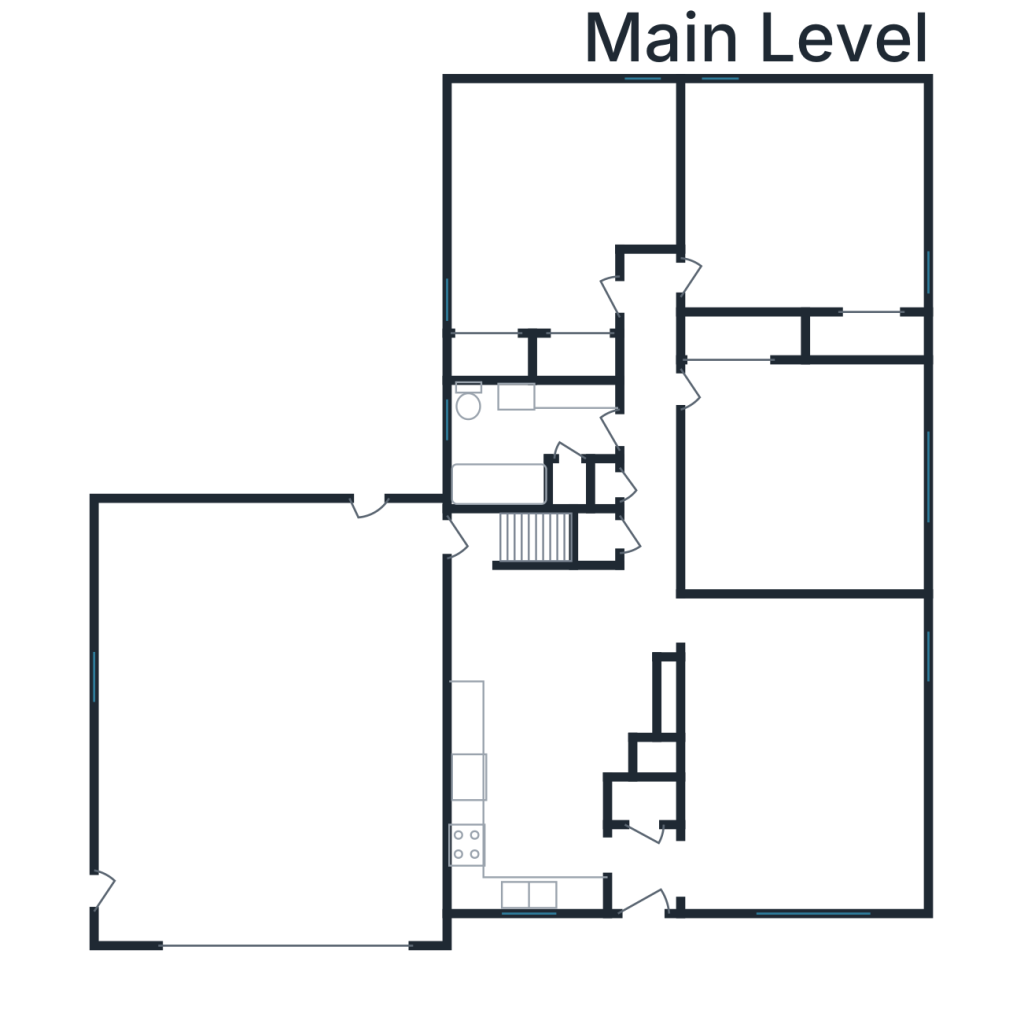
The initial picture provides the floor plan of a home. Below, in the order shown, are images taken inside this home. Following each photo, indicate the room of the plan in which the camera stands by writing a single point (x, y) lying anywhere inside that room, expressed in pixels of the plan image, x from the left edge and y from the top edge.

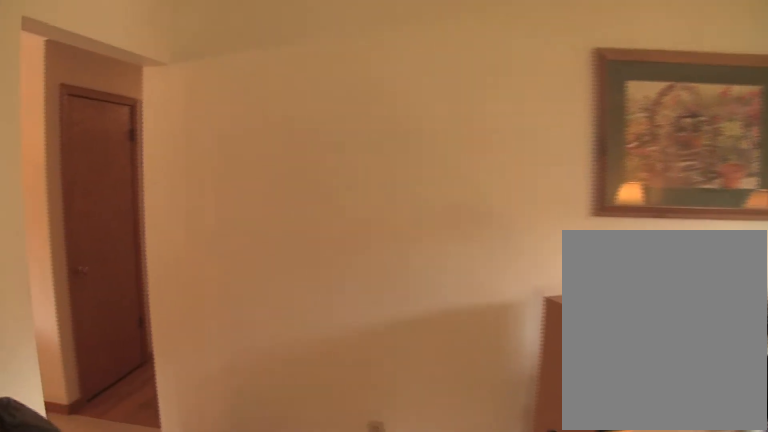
(799, 754)
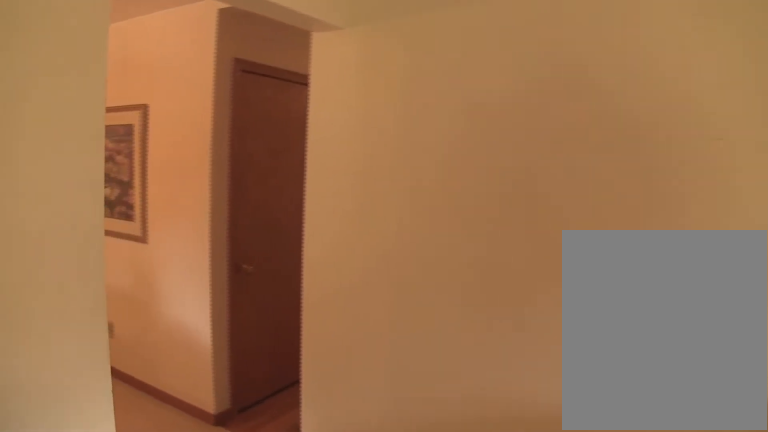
(799, 754)
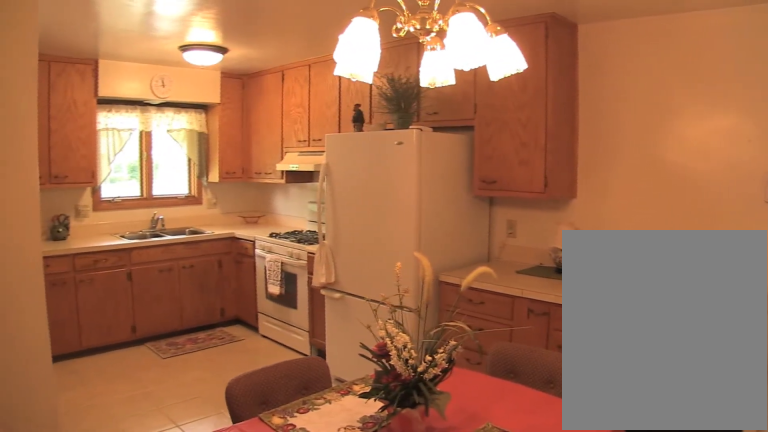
(546, 725)
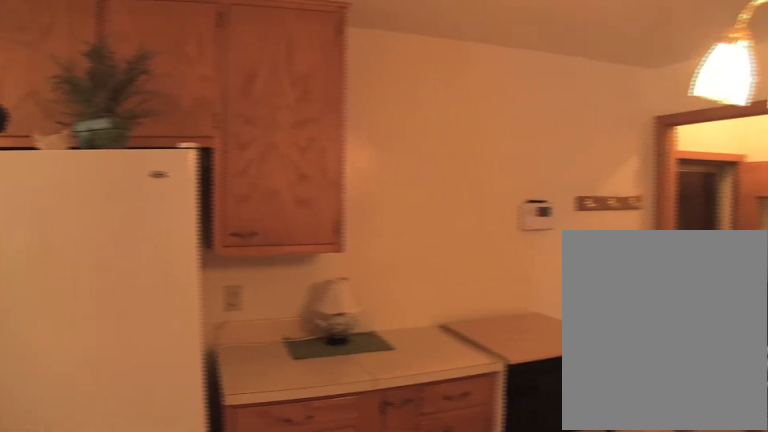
(546, 725)
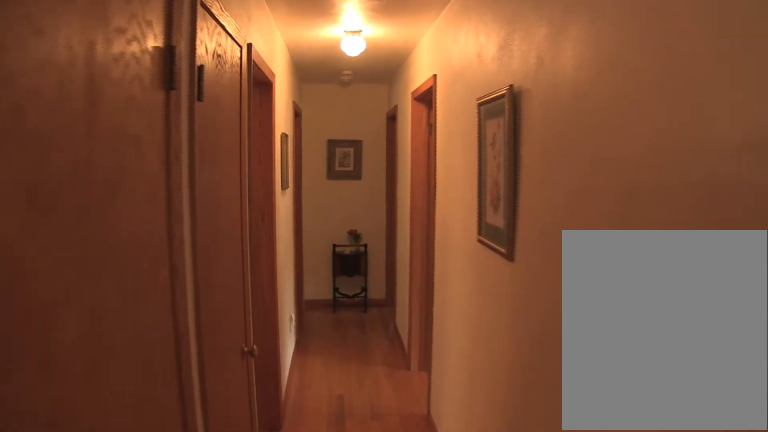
(650, 408)
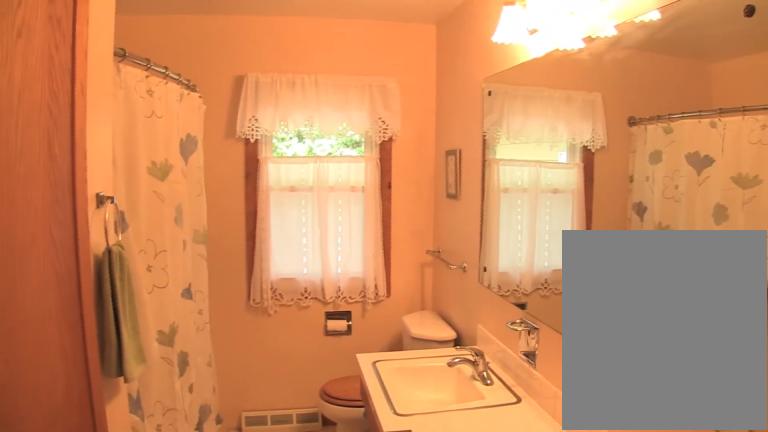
(525, 438)
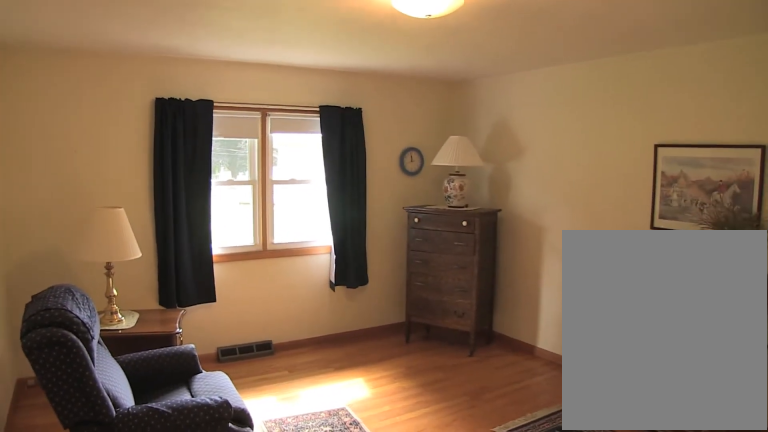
(799, 478)
